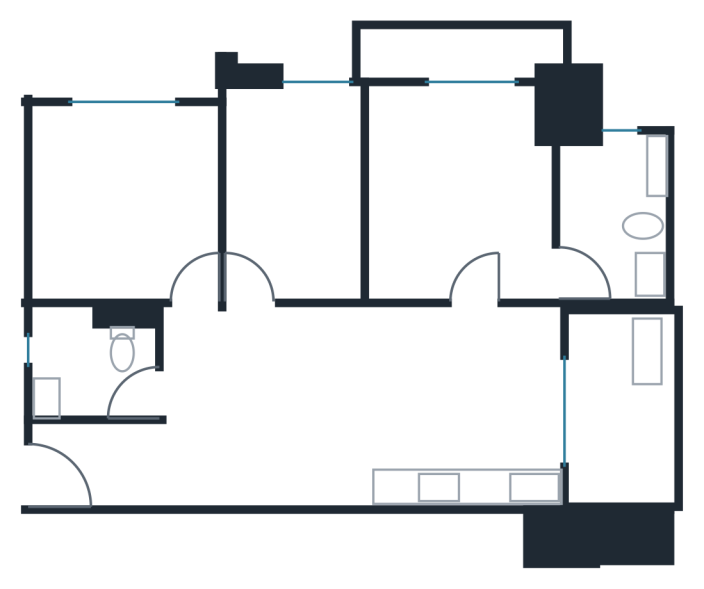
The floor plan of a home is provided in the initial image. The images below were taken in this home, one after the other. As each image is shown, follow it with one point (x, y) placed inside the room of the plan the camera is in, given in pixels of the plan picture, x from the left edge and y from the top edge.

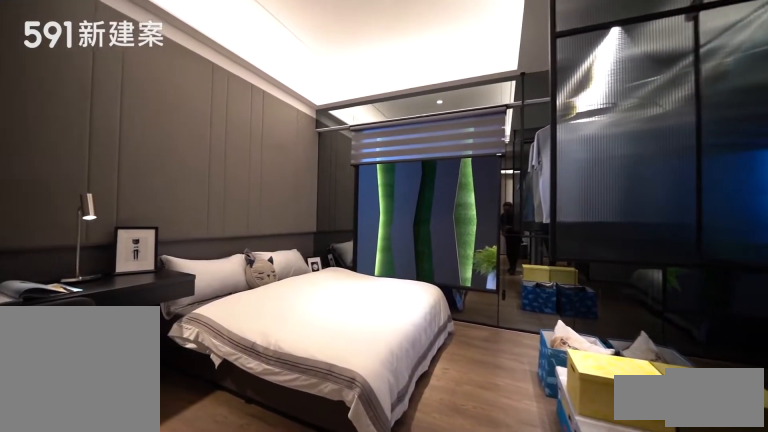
(120, 198)
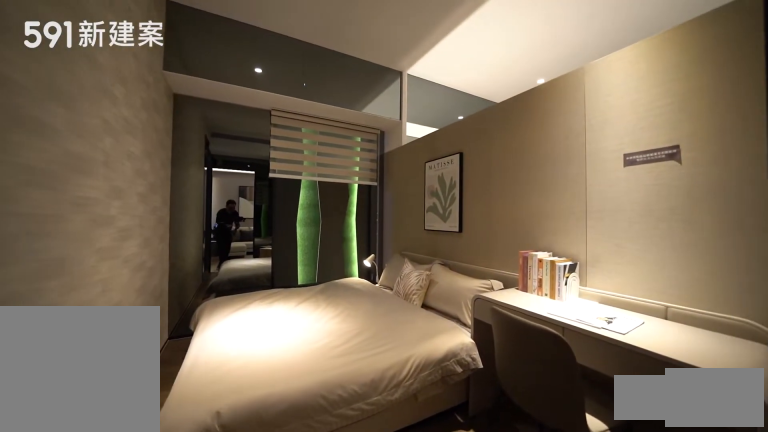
(298, 186)
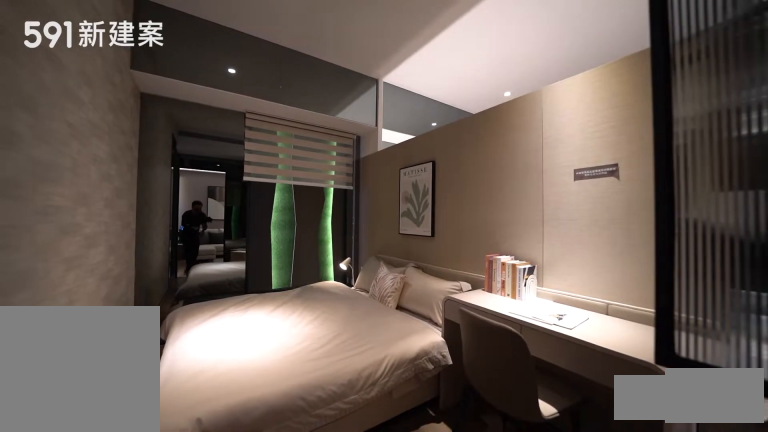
(298, 186)
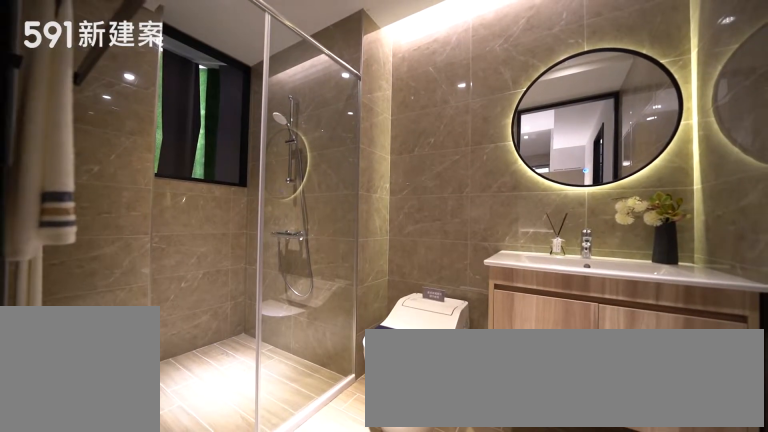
(621, 214)
